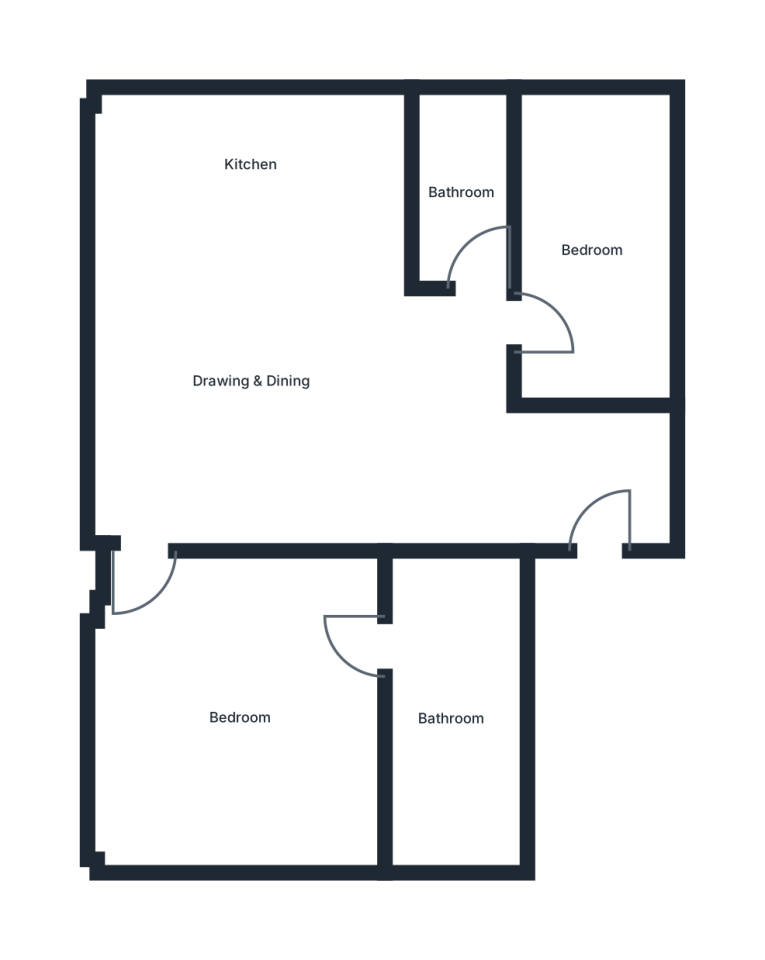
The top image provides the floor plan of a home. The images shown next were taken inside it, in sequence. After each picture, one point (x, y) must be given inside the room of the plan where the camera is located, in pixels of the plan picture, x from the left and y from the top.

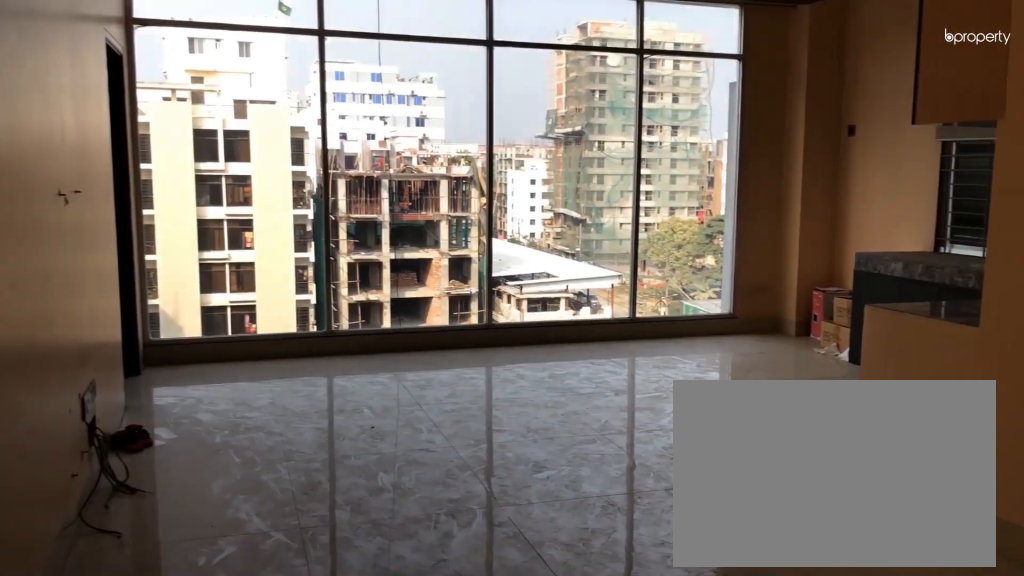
(514, 485)
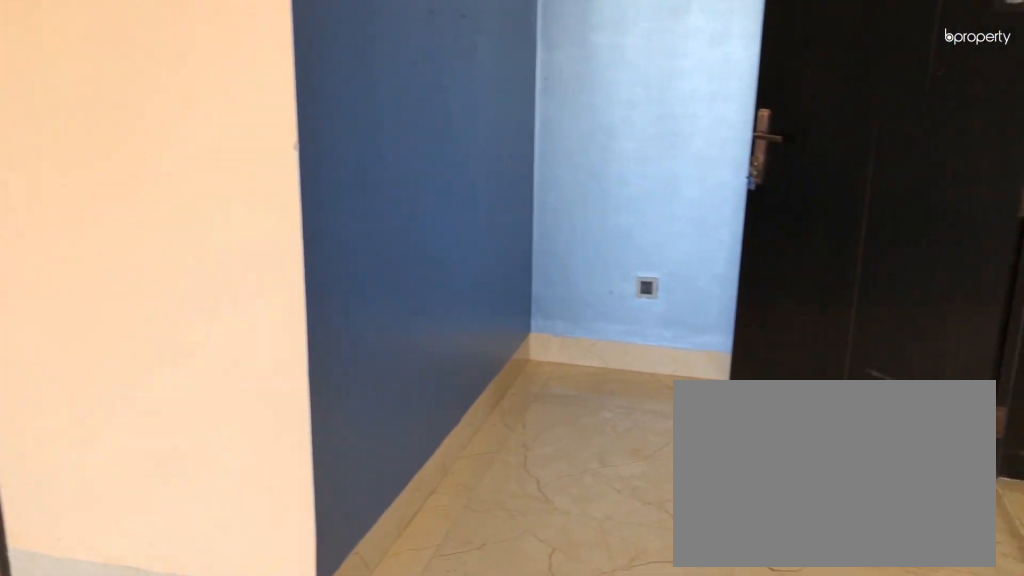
(251, 385)
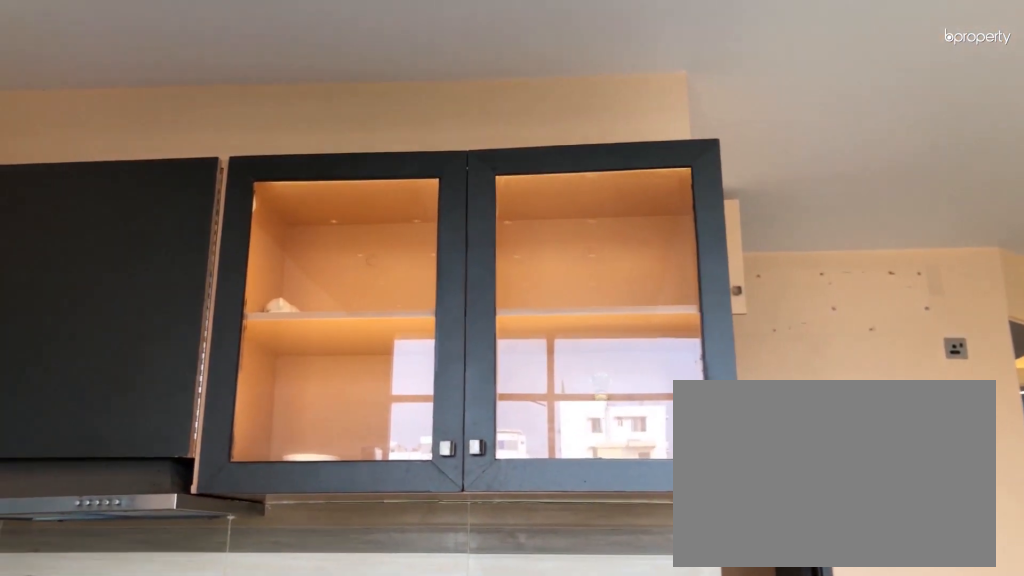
(252, 161)
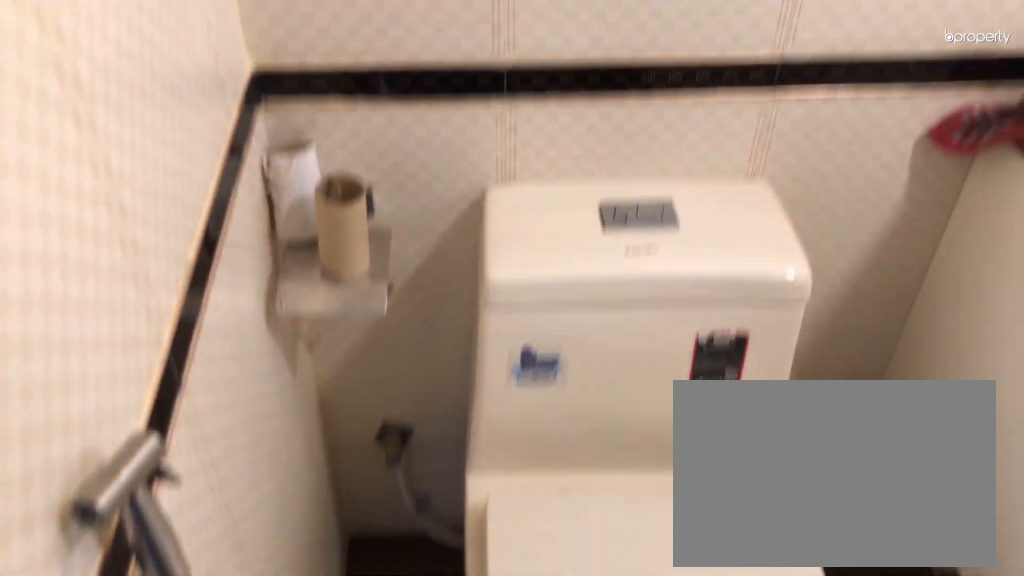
(463, 192)
